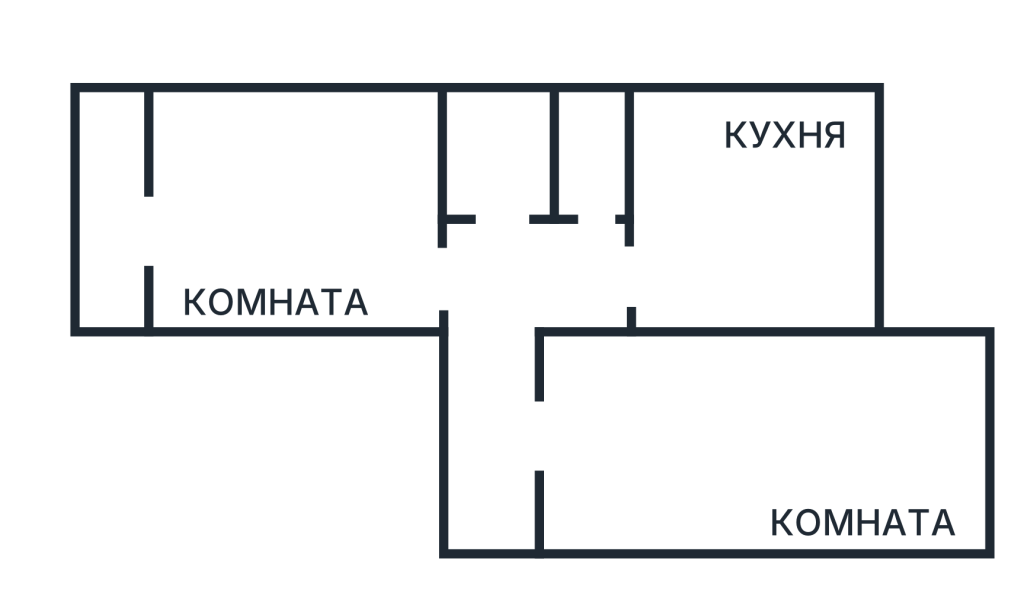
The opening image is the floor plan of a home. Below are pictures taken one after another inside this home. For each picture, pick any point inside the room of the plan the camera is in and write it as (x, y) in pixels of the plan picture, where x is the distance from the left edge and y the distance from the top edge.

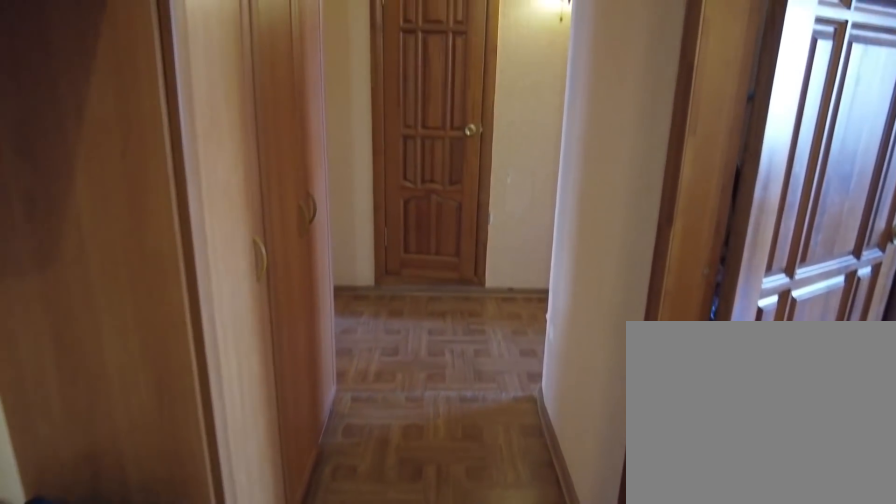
(504, 508)
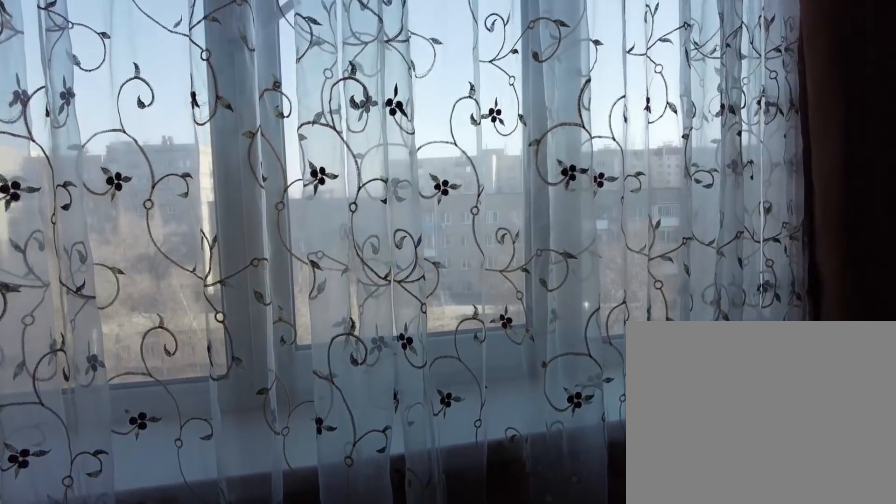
(669, 481)
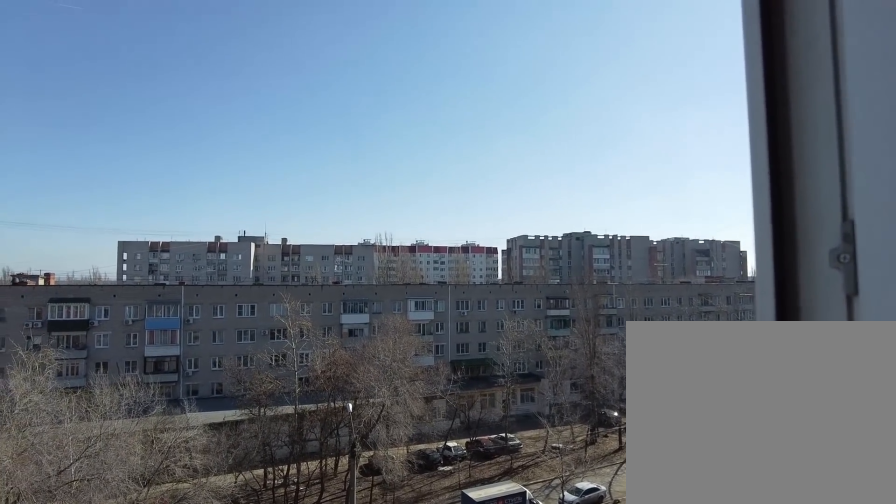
(669, 481)
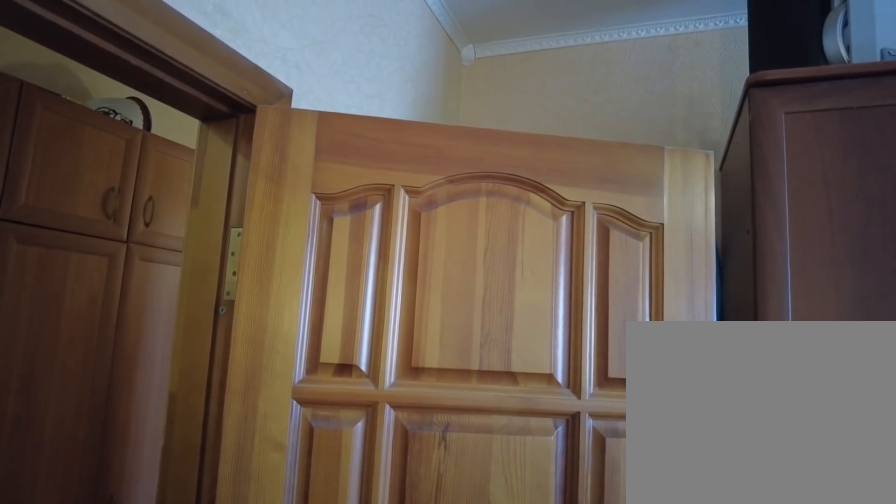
(546, 455)
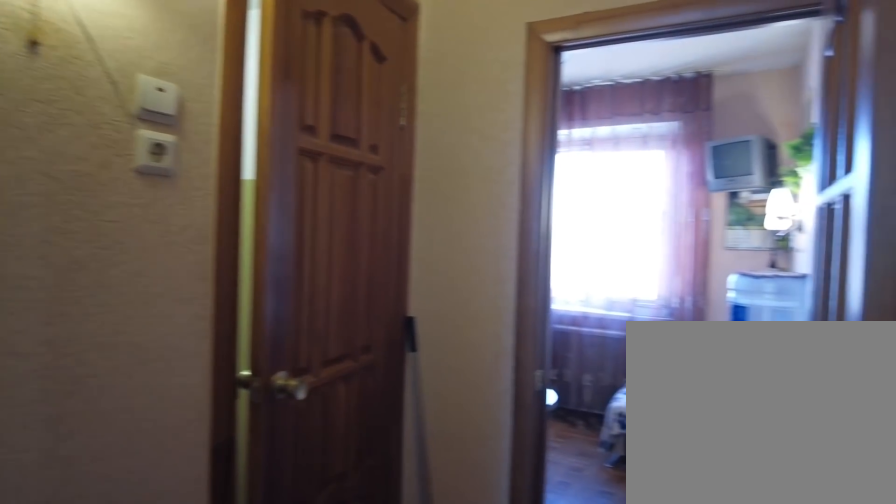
(503, 361)
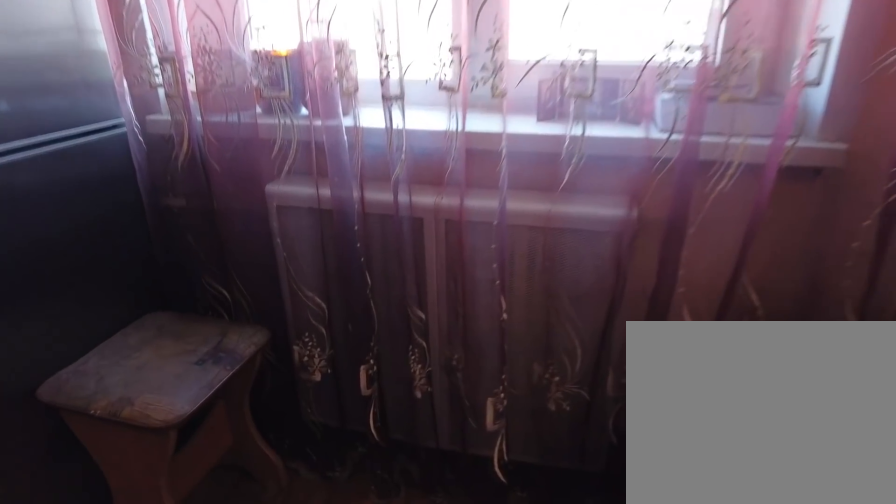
(689, 281)
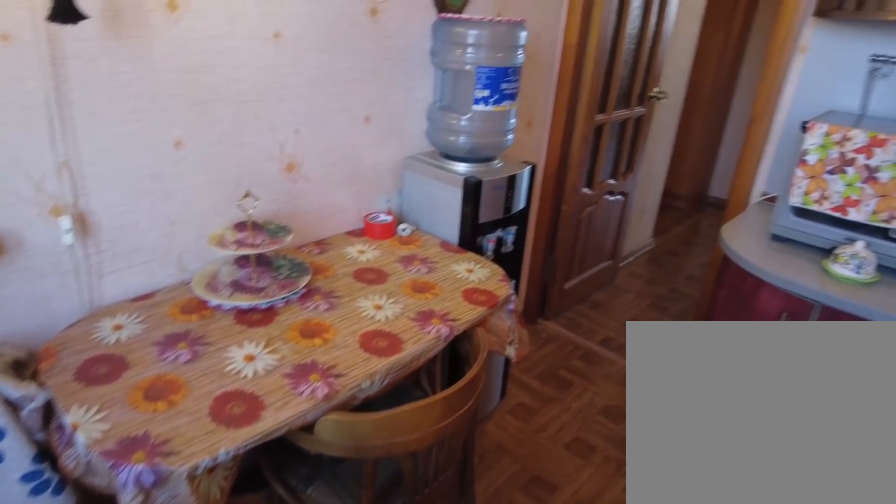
(689, 281)
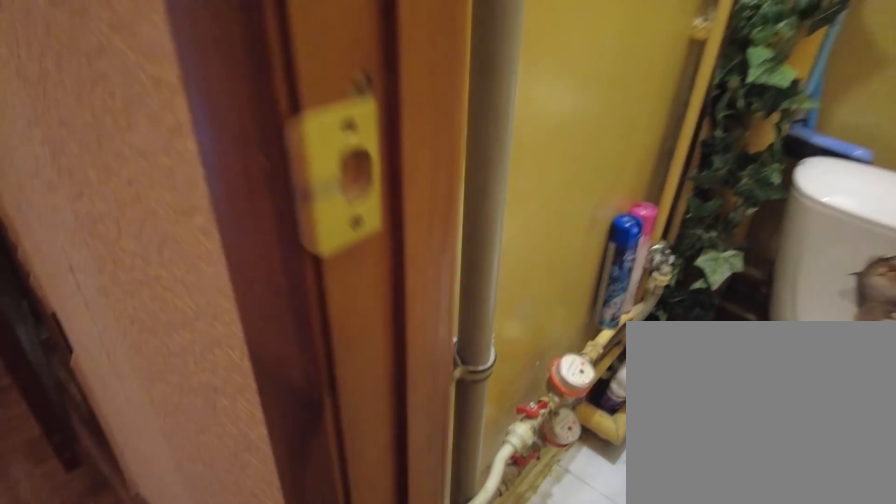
(595, 277)
